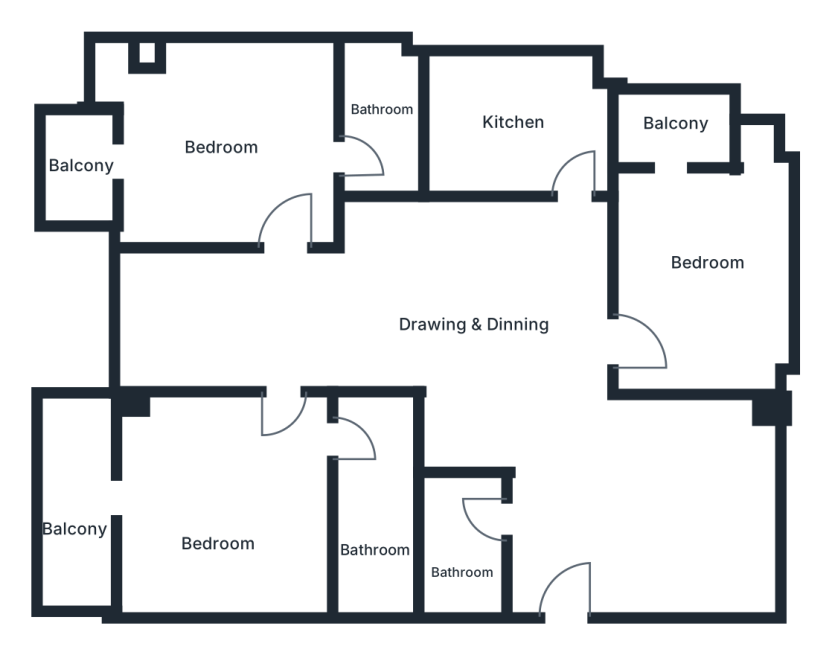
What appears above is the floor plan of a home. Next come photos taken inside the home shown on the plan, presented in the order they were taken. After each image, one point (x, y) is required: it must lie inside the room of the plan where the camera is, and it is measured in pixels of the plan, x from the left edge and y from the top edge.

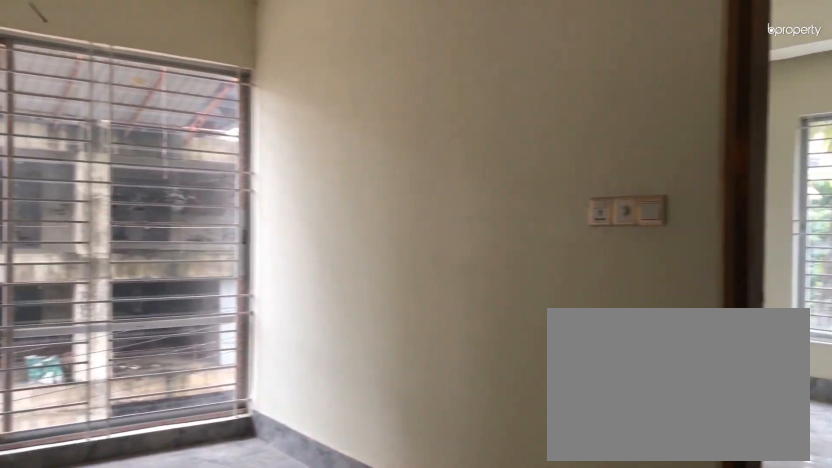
(474, 333)
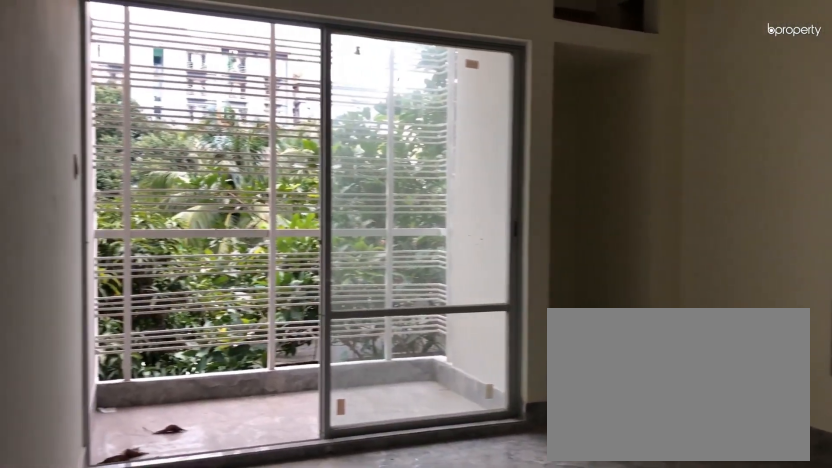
(697, 258)
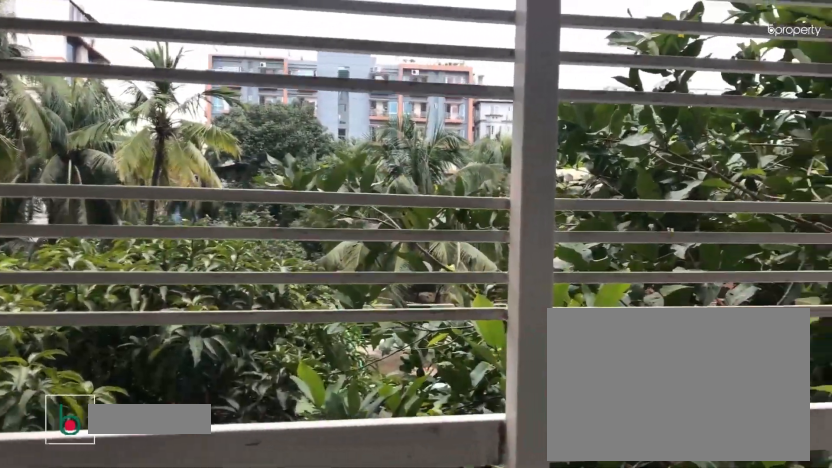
(674, 130)
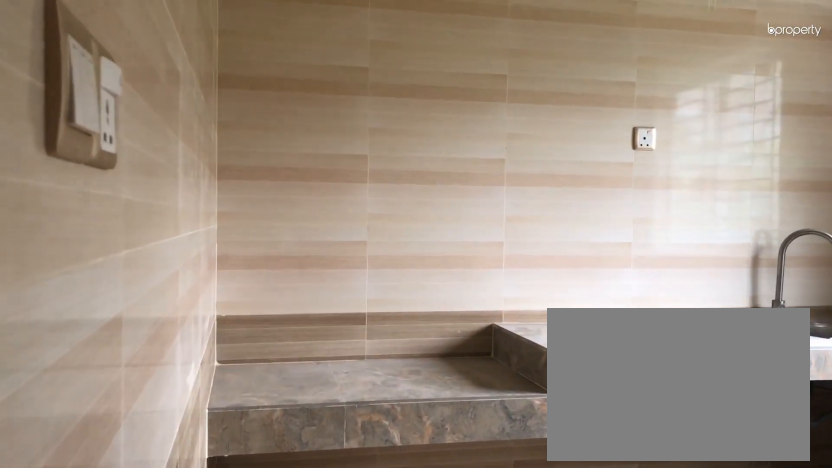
(512, 116)
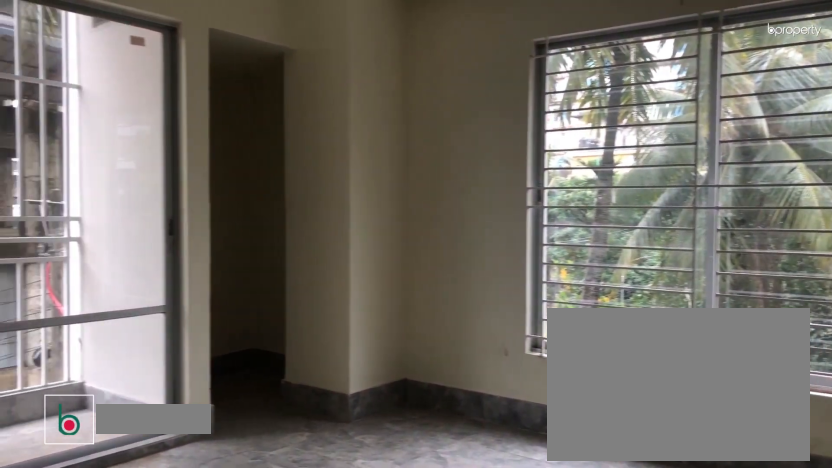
(222, 151)
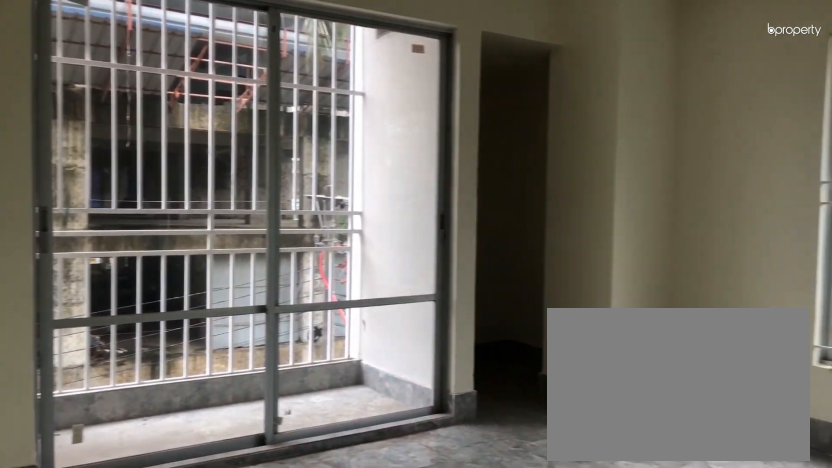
(222, 151)
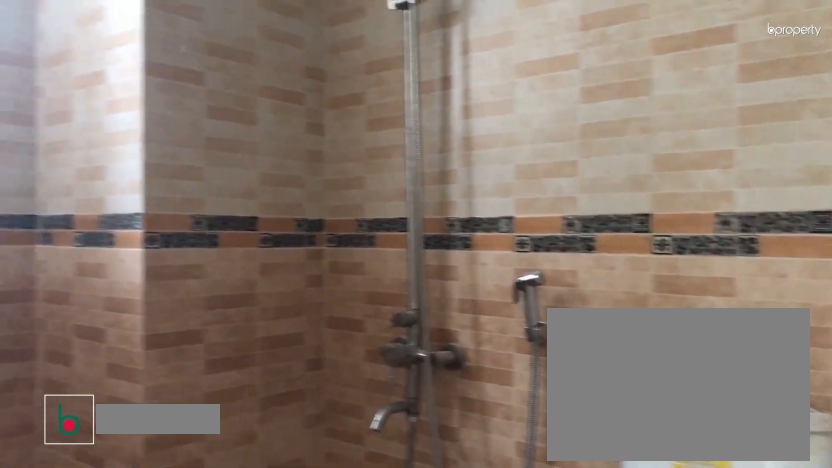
(379, 123)
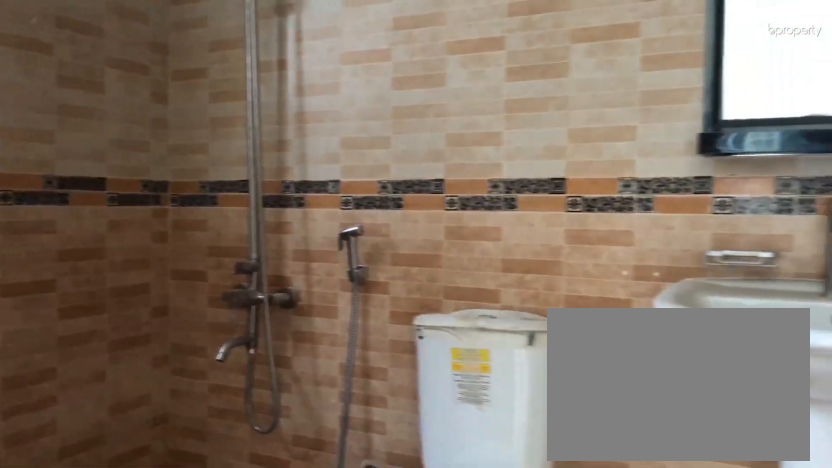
(379, 123)
